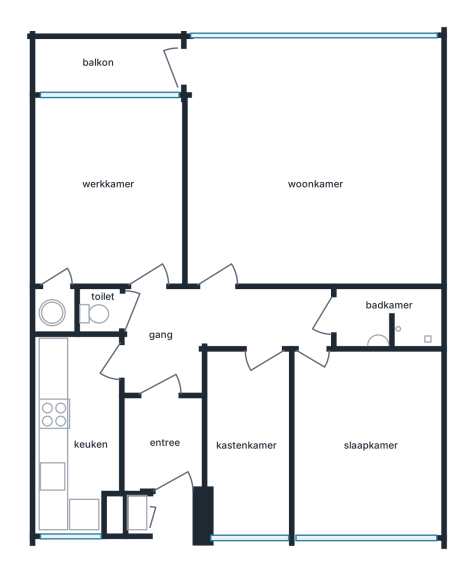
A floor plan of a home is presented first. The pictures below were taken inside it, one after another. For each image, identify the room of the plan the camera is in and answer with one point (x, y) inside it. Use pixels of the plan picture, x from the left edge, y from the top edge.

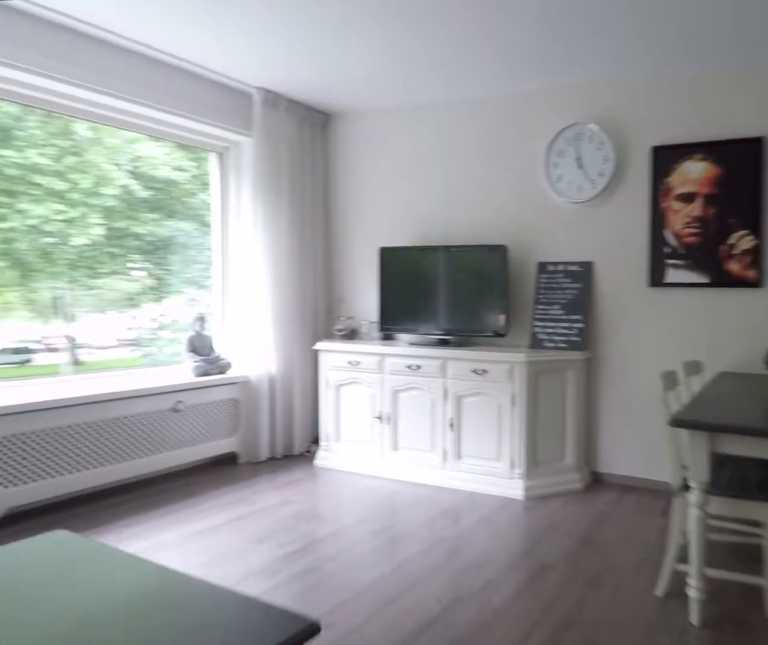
(313, 163)
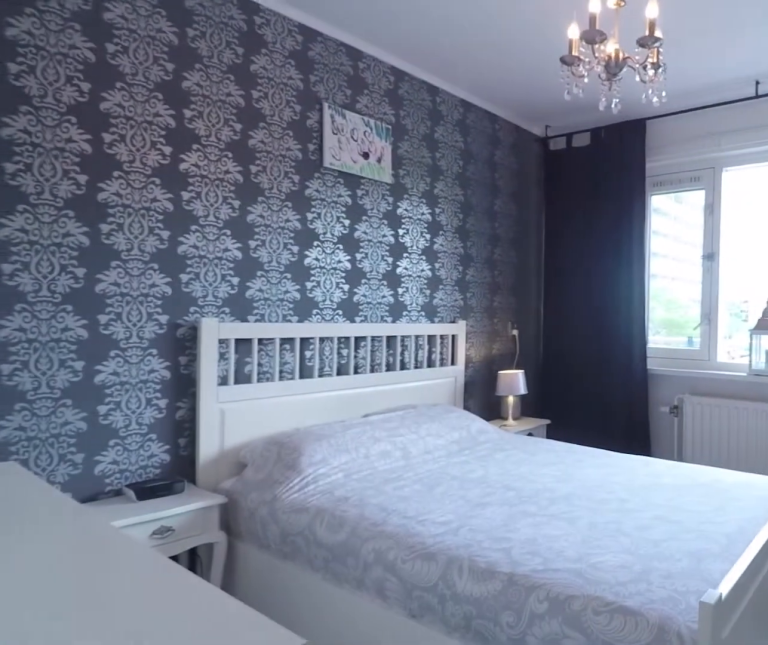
(366, 443)
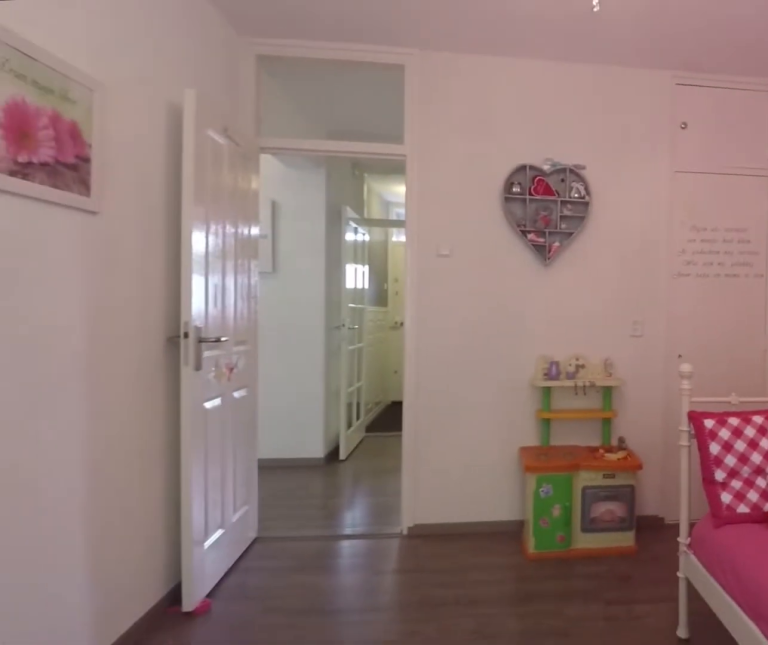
(110, 194)
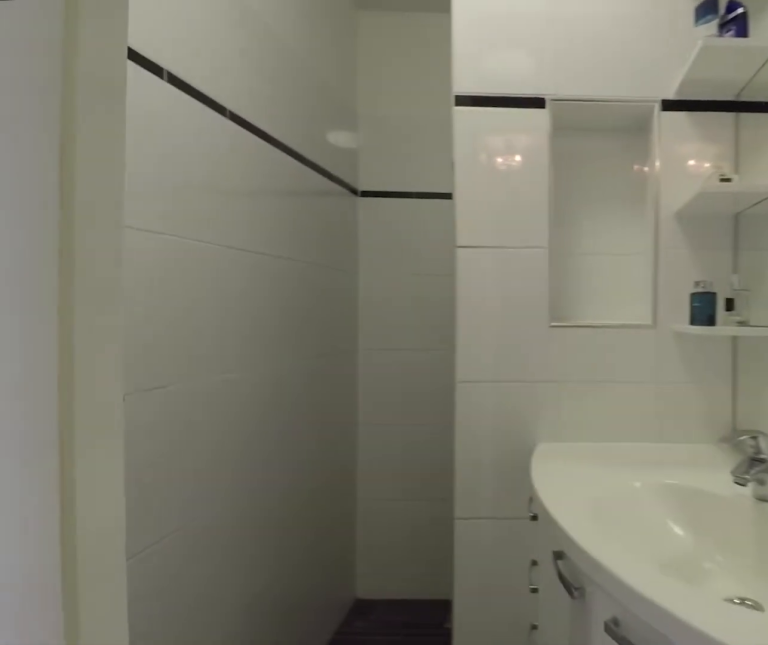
(387, 317)
